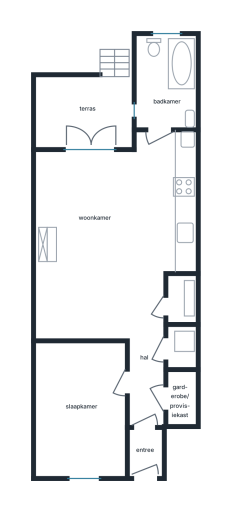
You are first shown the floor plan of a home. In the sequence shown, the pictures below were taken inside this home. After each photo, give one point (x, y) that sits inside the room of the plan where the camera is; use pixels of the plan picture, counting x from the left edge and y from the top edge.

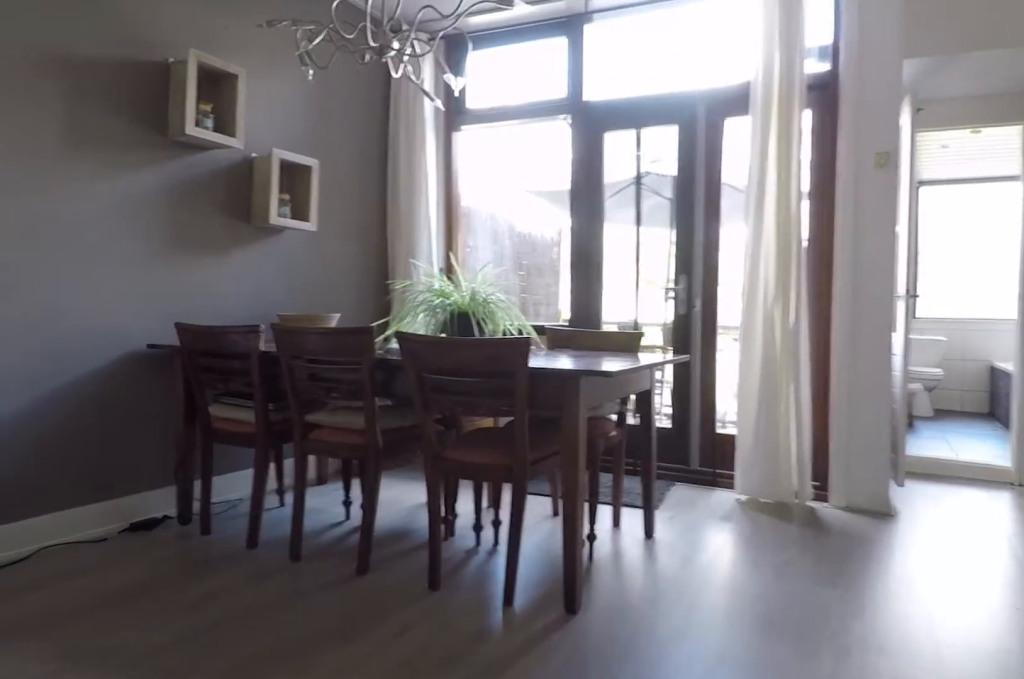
(100, 307)
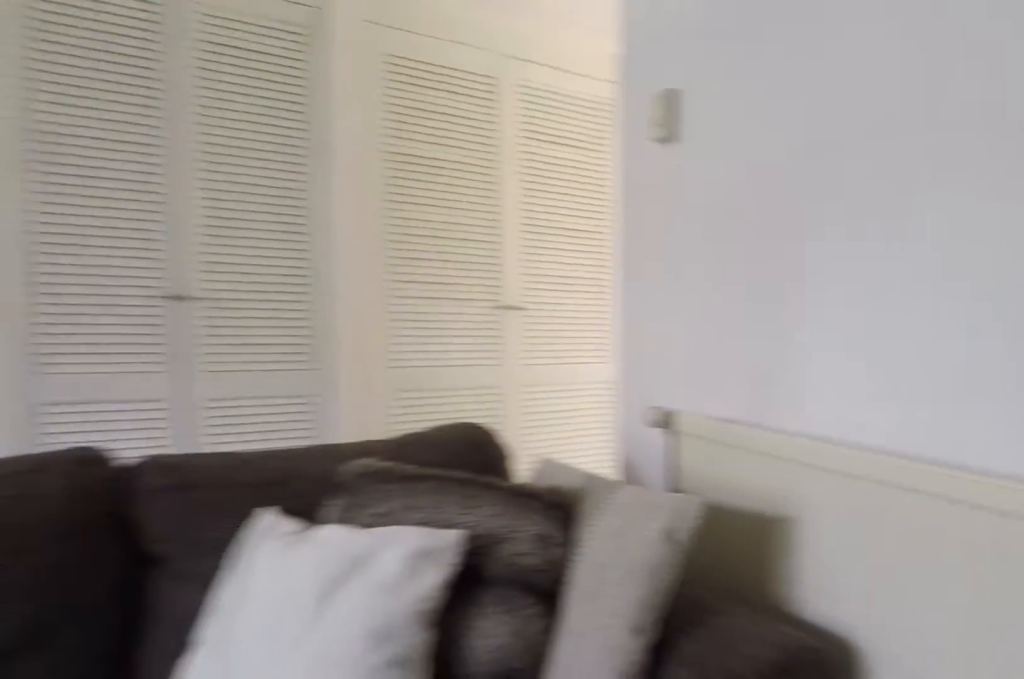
(100, 307)
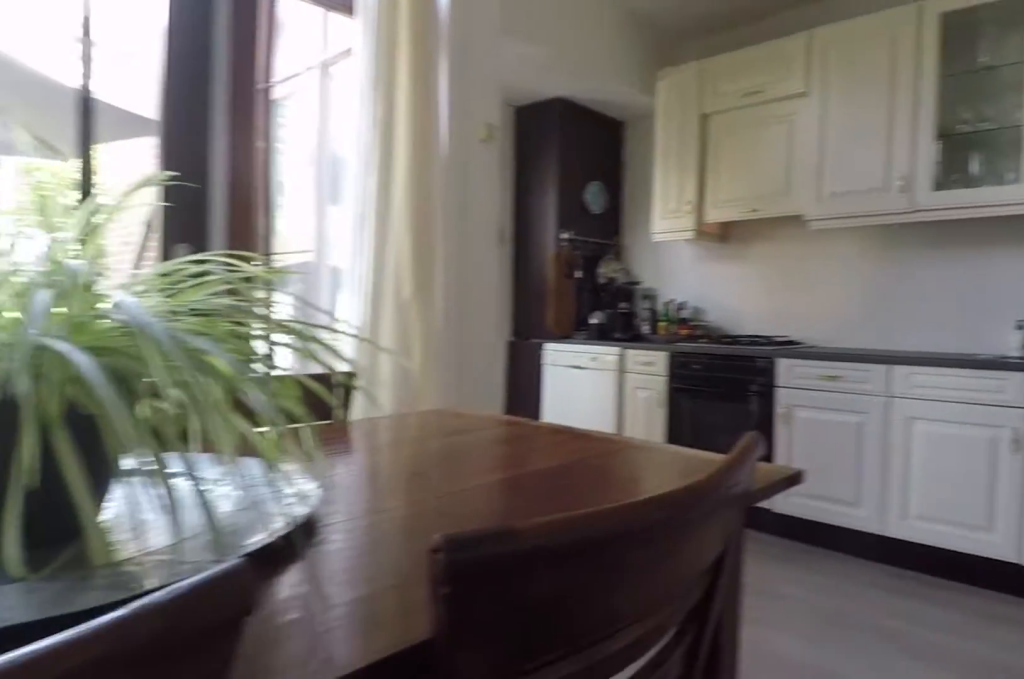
(120, 208)
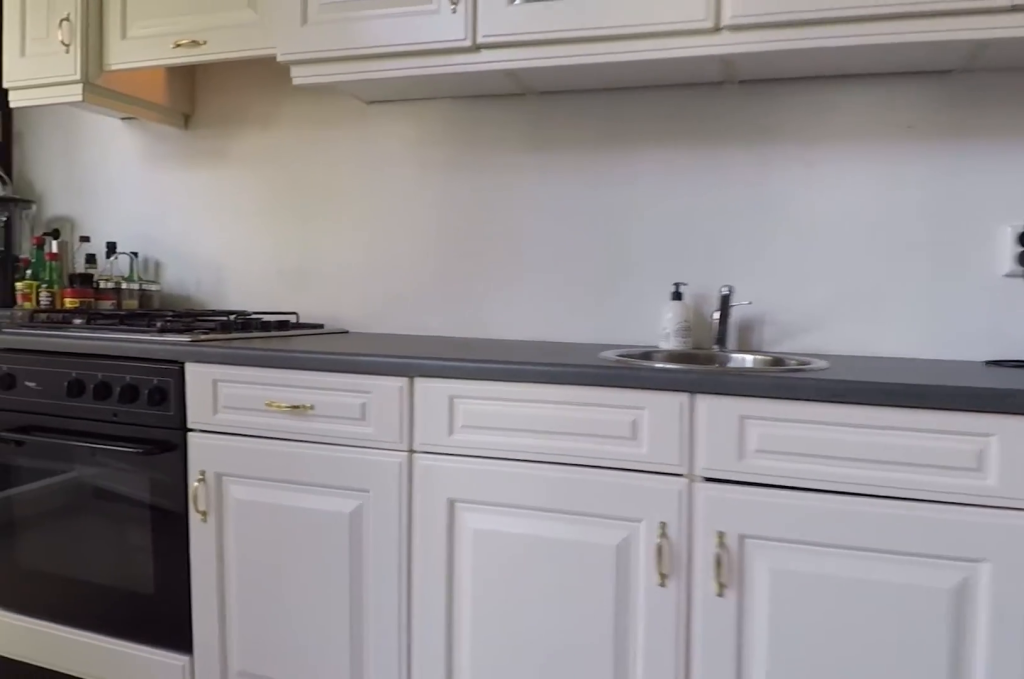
(120, 208)
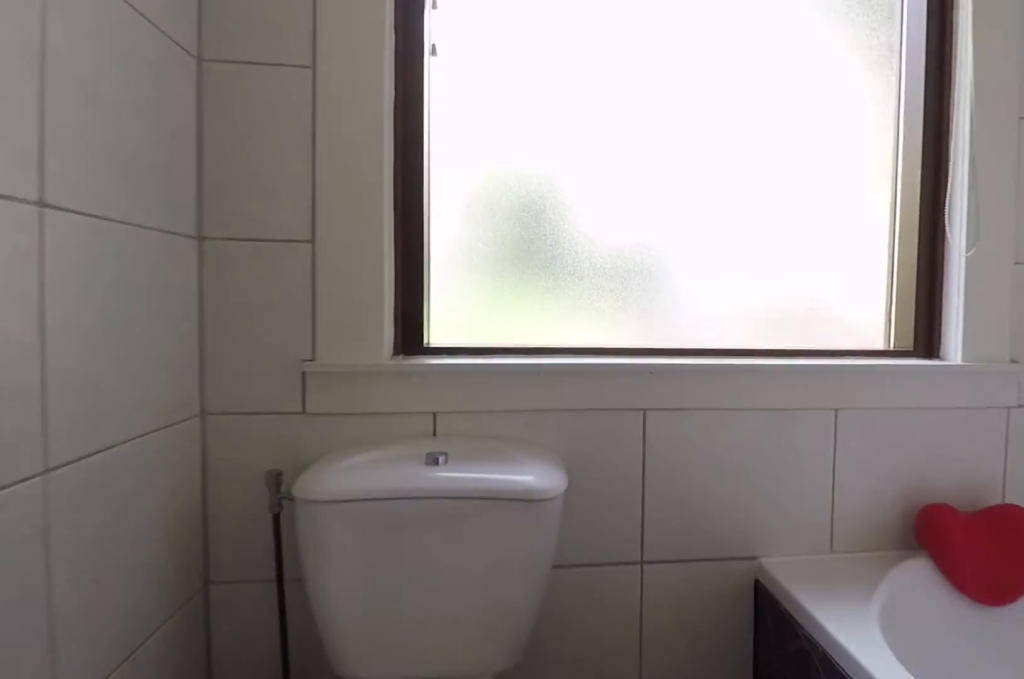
(168, 83)
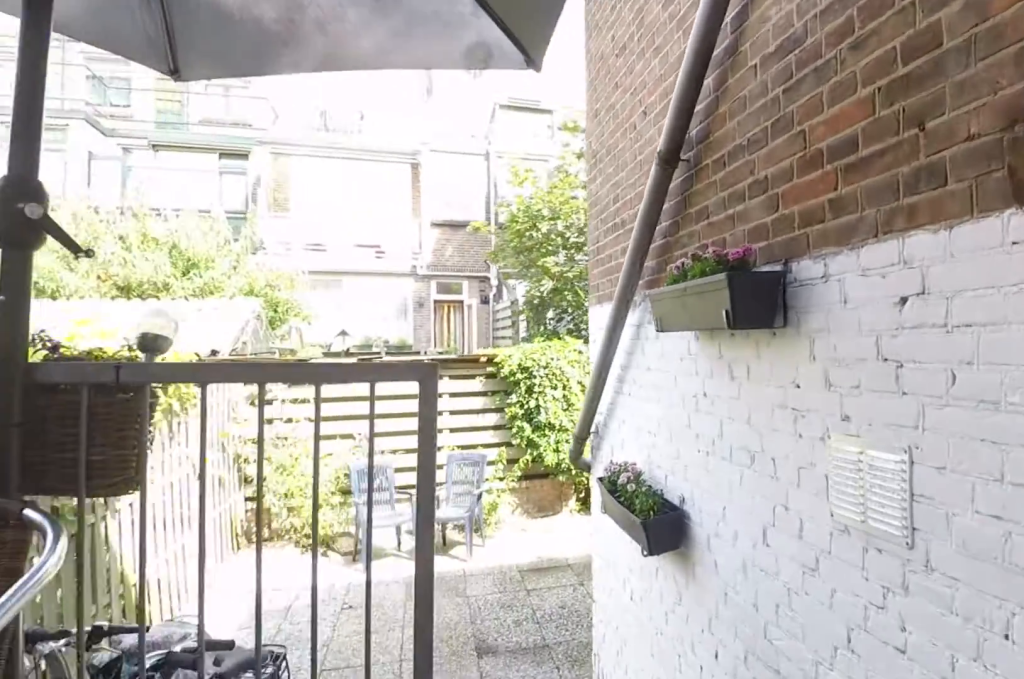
(84, 112)
